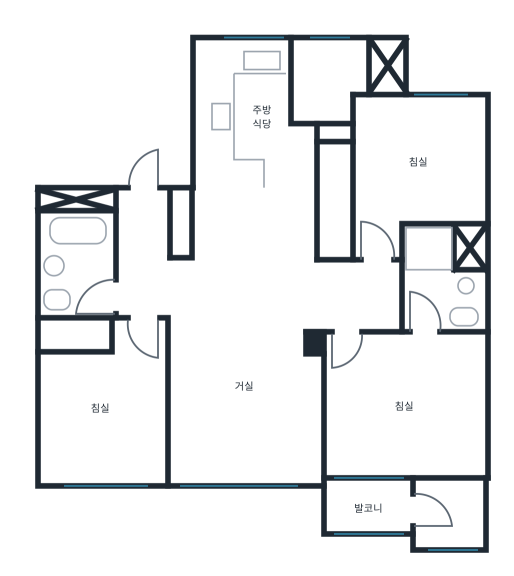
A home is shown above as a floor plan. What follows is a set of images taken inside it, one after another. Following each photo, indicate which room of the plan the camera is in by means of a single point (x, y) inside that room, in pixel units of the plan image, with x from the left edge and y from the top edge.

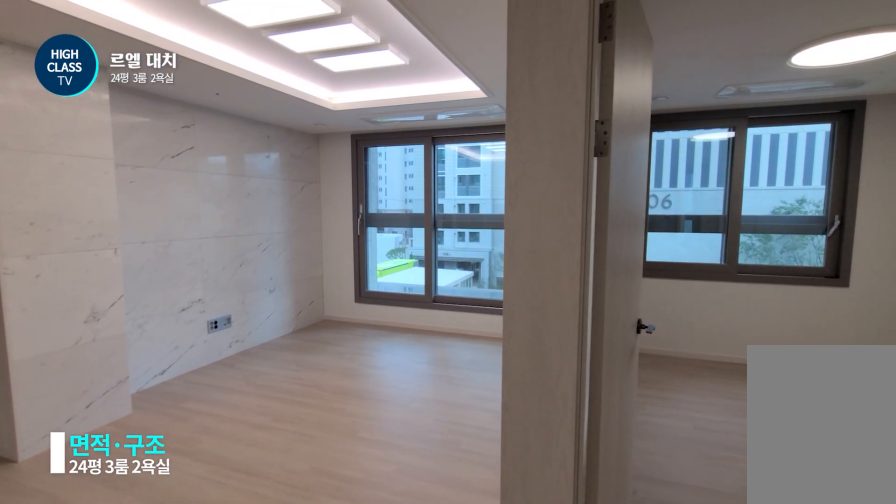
(157, 289)
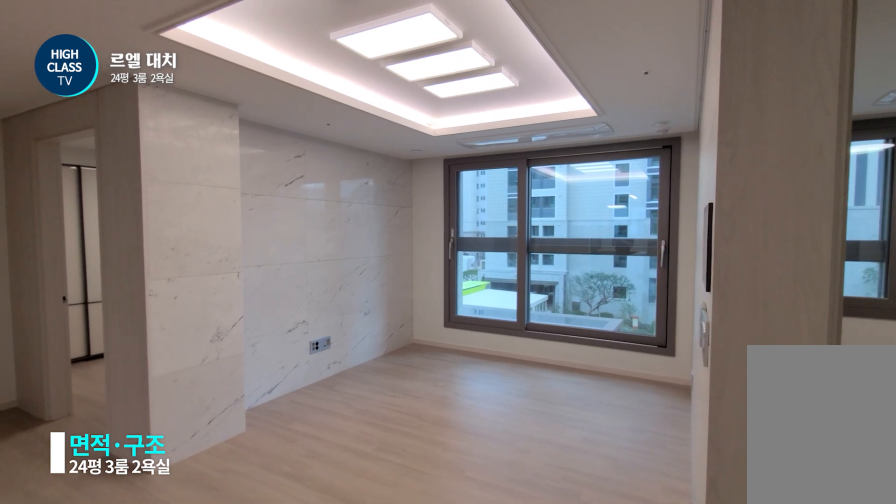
(157, 289)
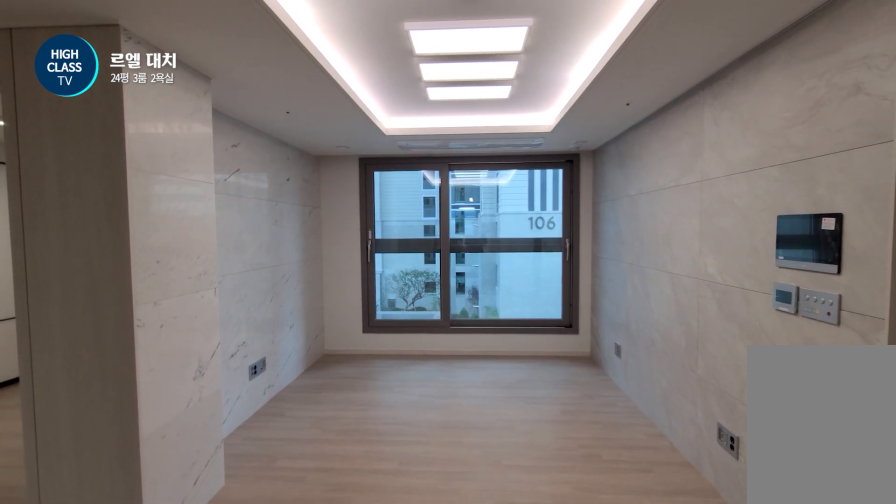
(244, 371)
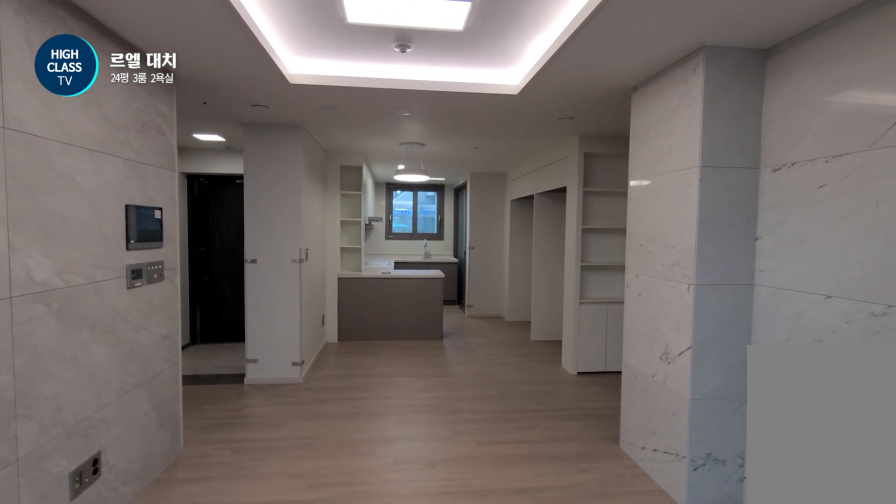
(244, 371)
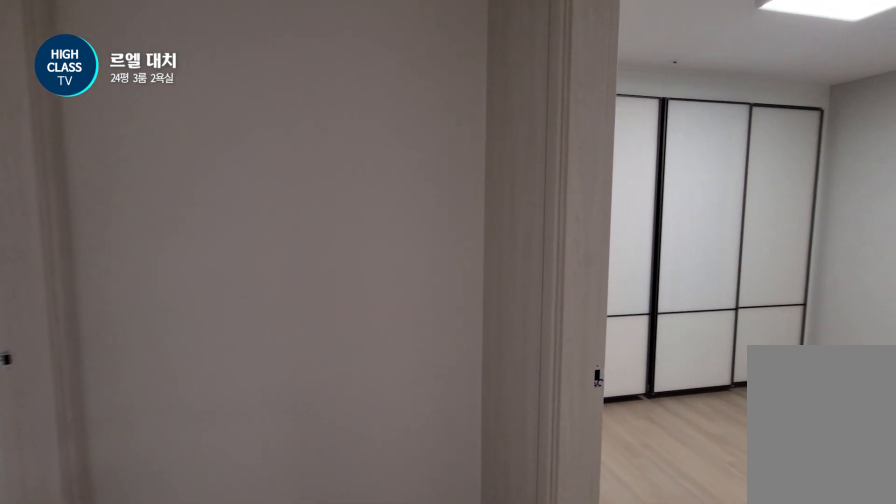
(362, 297)
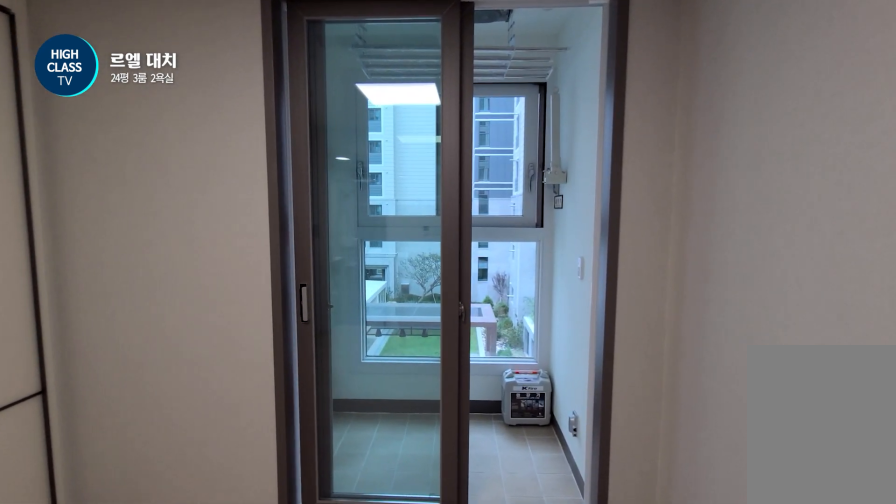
(398, 426)
